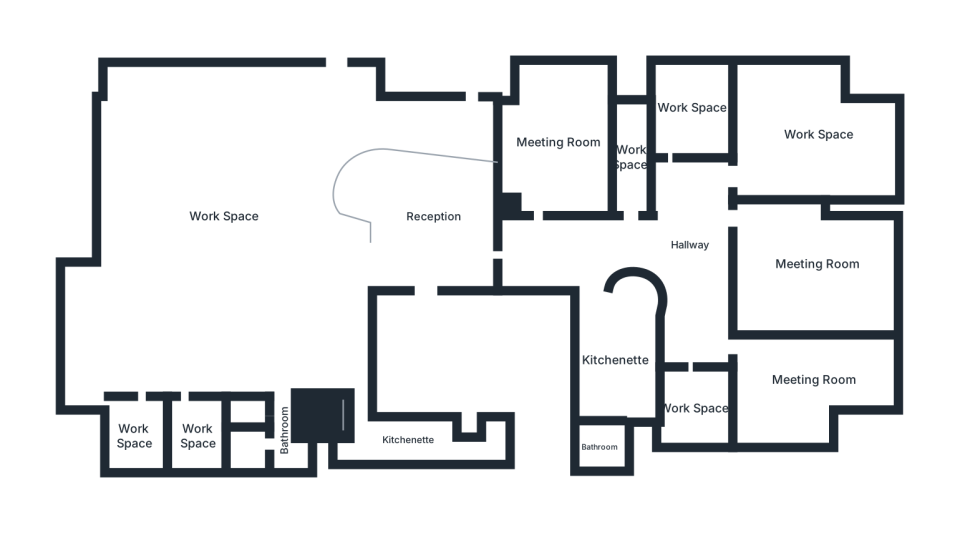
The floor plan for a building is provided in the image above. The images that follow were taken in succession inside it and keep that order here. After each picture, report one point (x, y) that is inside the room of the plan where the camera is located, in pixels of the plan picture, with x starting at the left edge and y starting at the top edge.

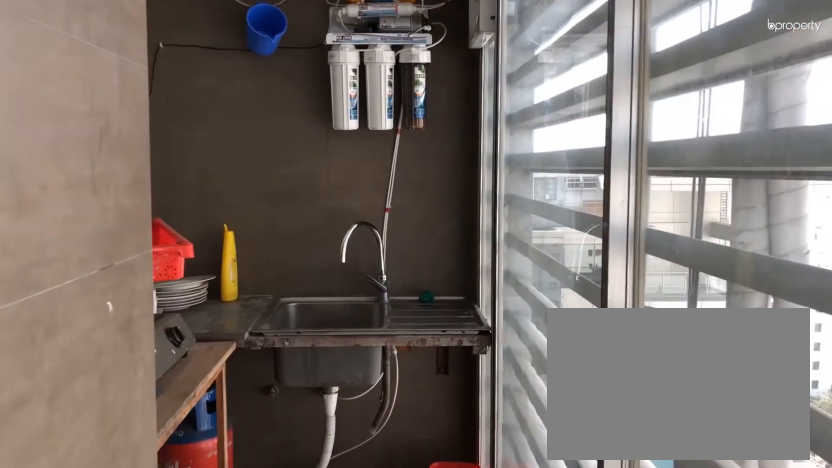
(493, 444)
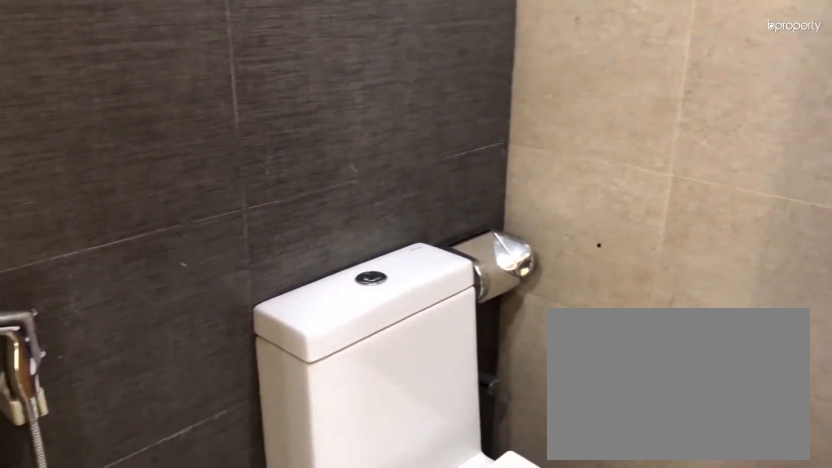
(248, 450)
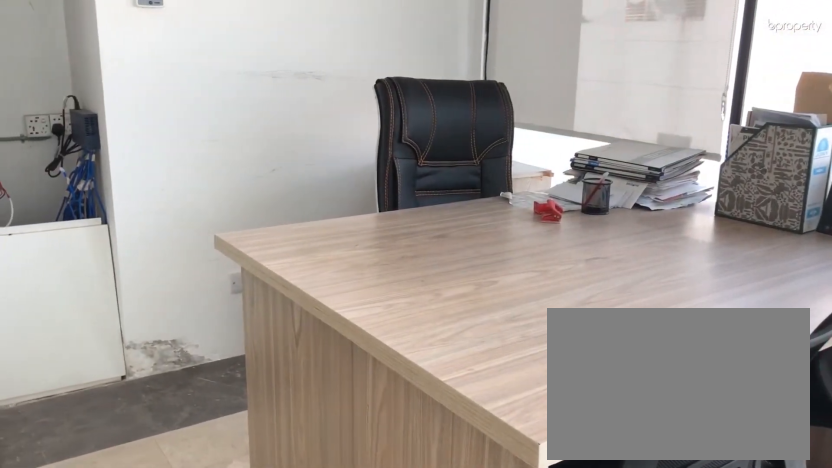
(196, 433)
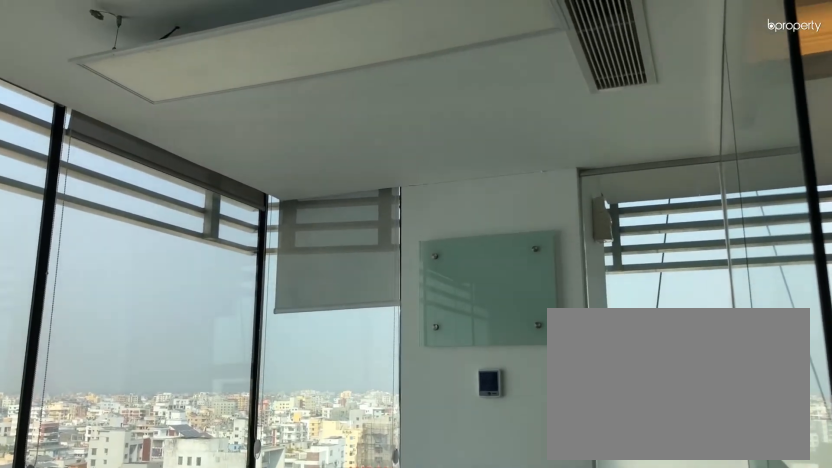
(134, 434)
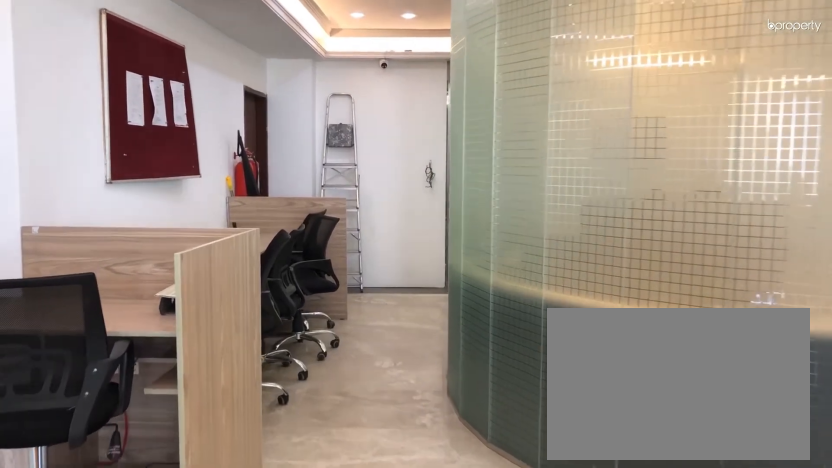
(357, 128)
